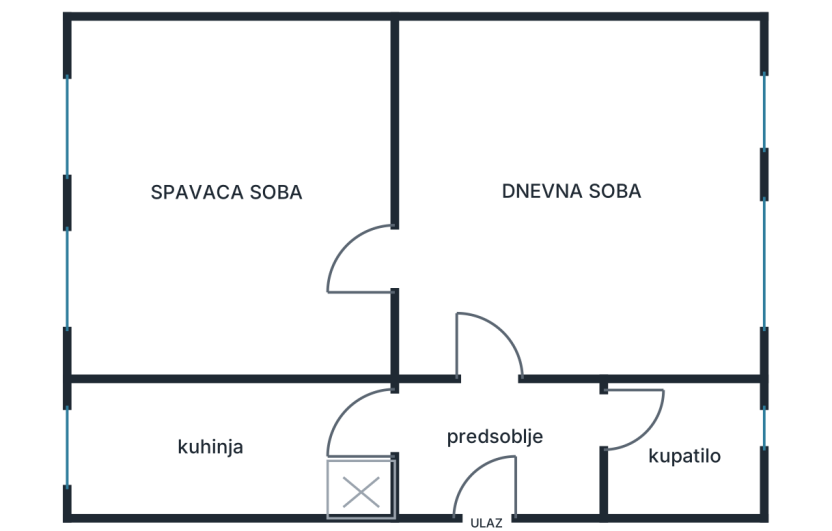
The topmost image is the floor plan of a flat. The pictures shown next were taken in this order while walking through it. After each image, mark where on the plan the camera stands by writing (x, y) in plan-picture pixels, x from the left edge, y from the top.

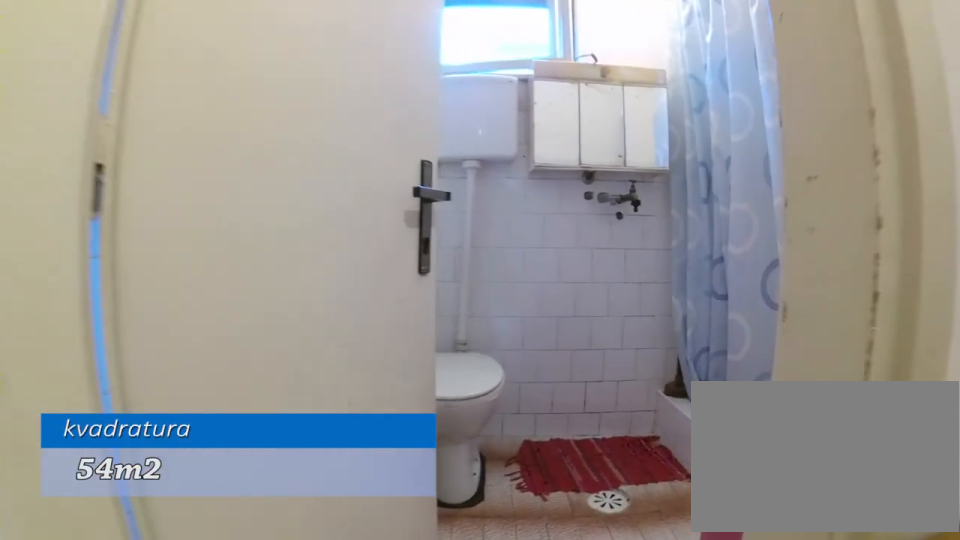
(579, 428)
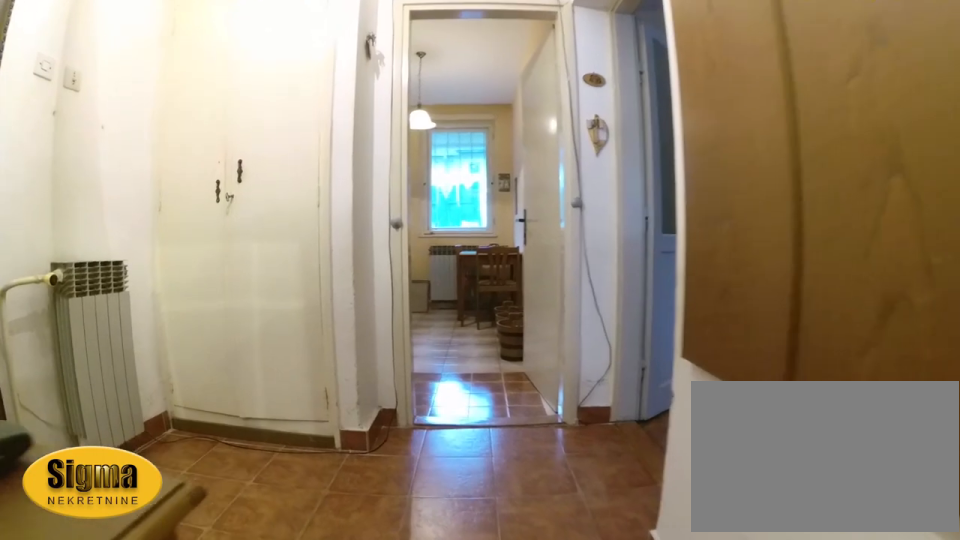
(600, 435)
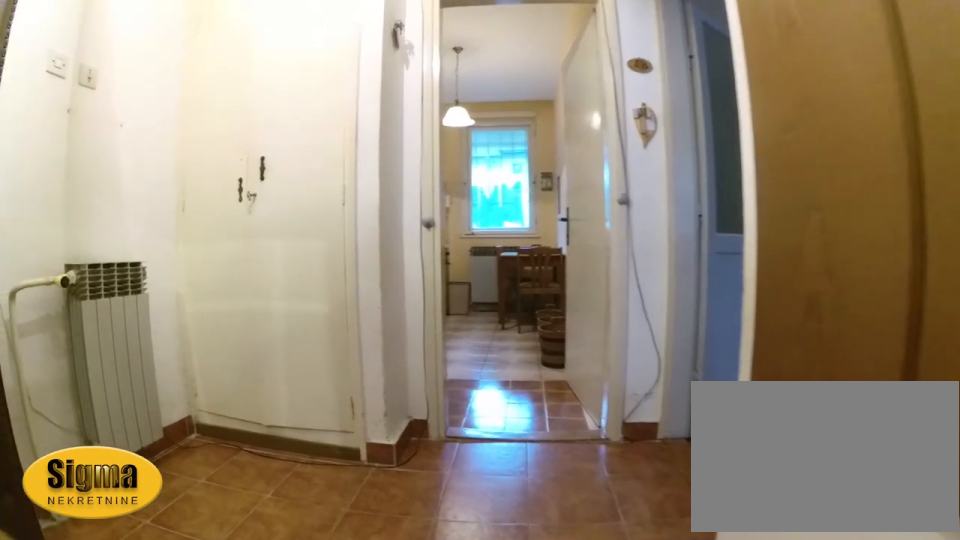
(590, 436)
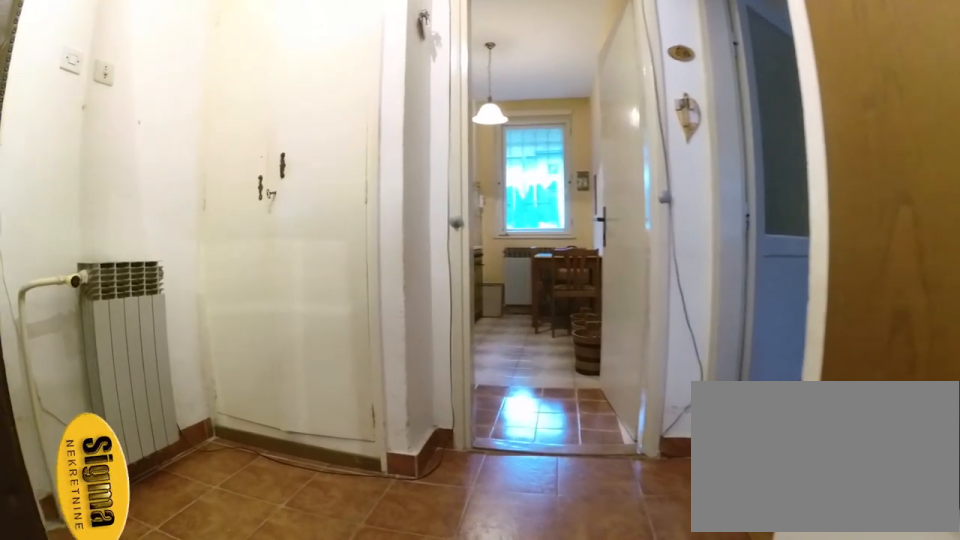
(581, 435)
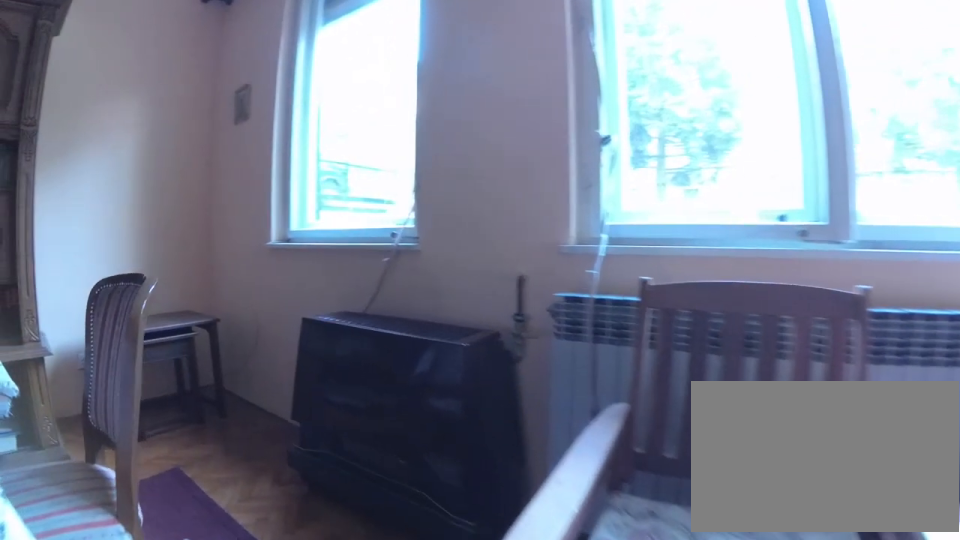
(629, 292)
